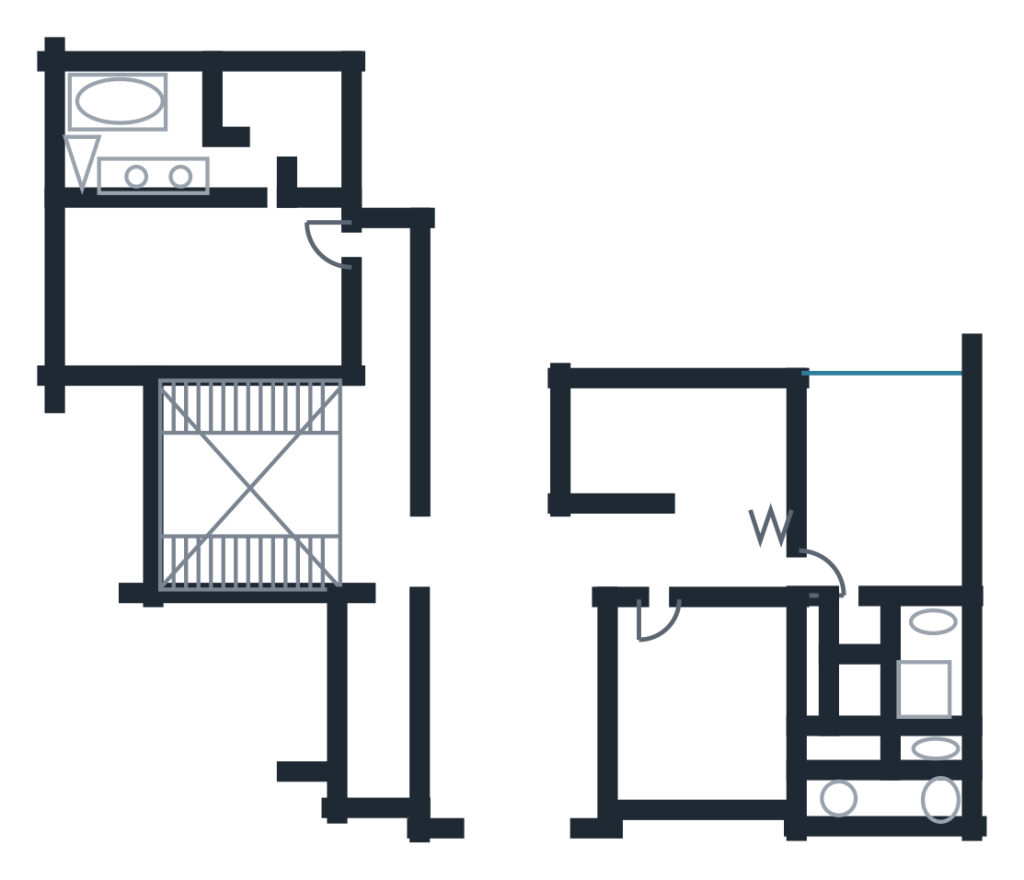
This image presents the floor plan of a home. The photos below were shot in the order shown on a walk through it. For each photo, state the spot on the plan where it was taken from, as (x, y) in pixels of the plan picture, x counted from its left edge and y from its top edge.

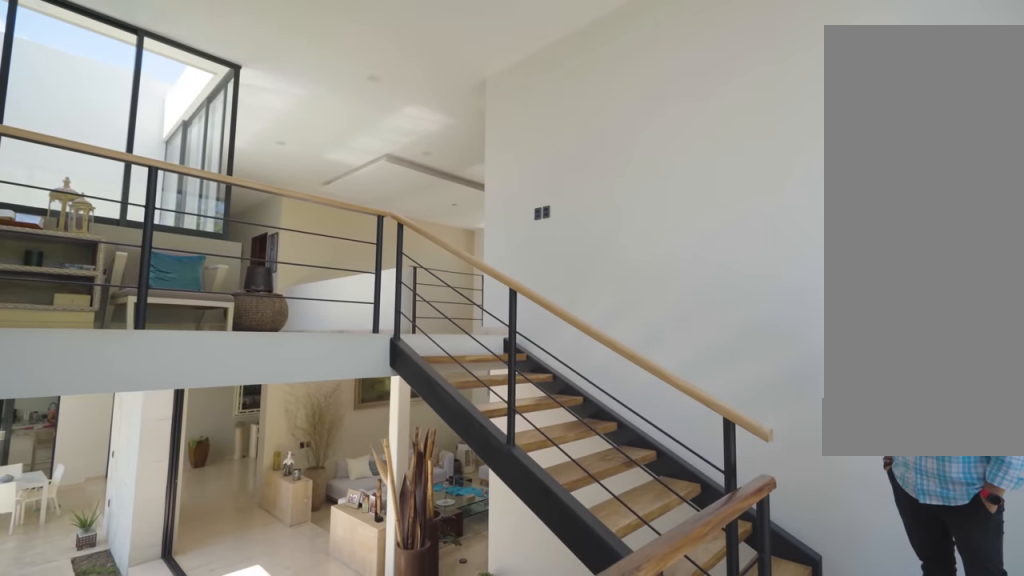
(186, 421)
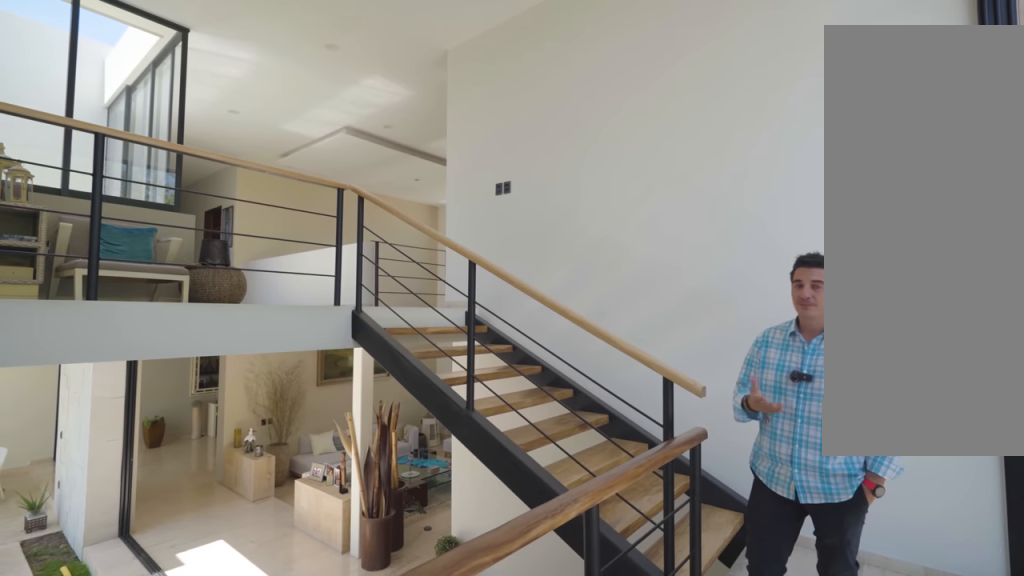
(186, 421)
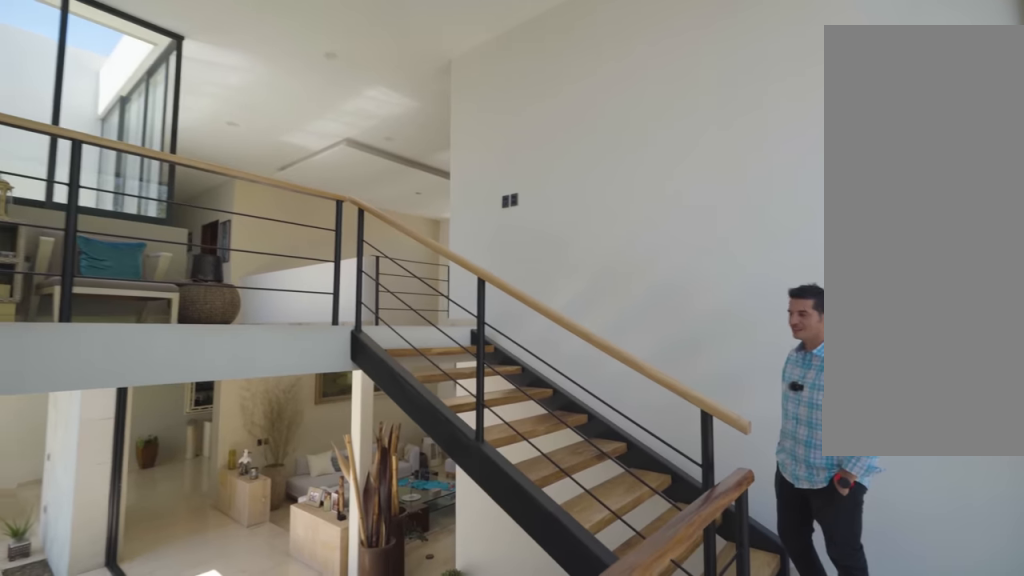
(185, 408)
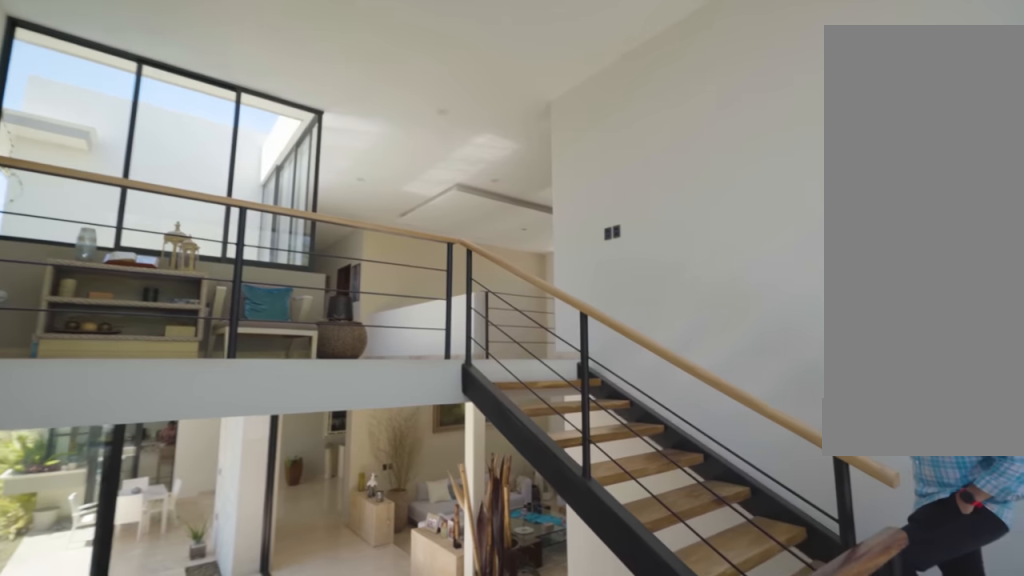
(186, 409)
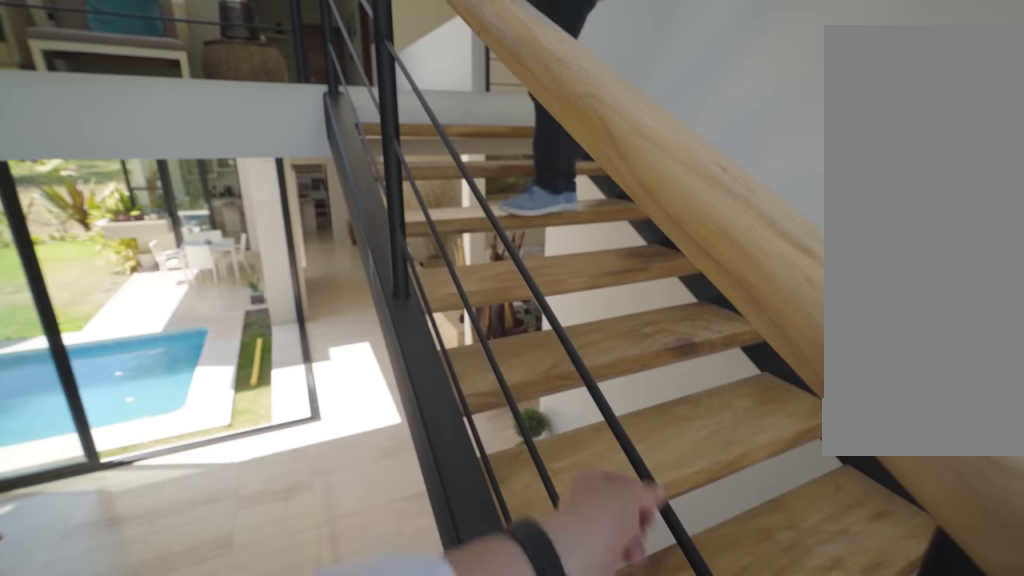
(187, 534)
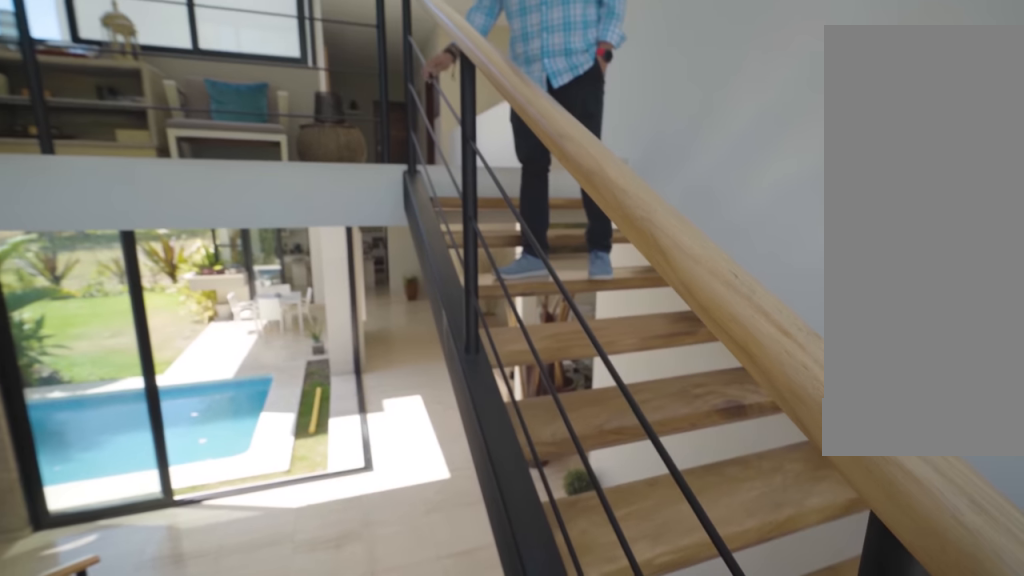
(187, 542)
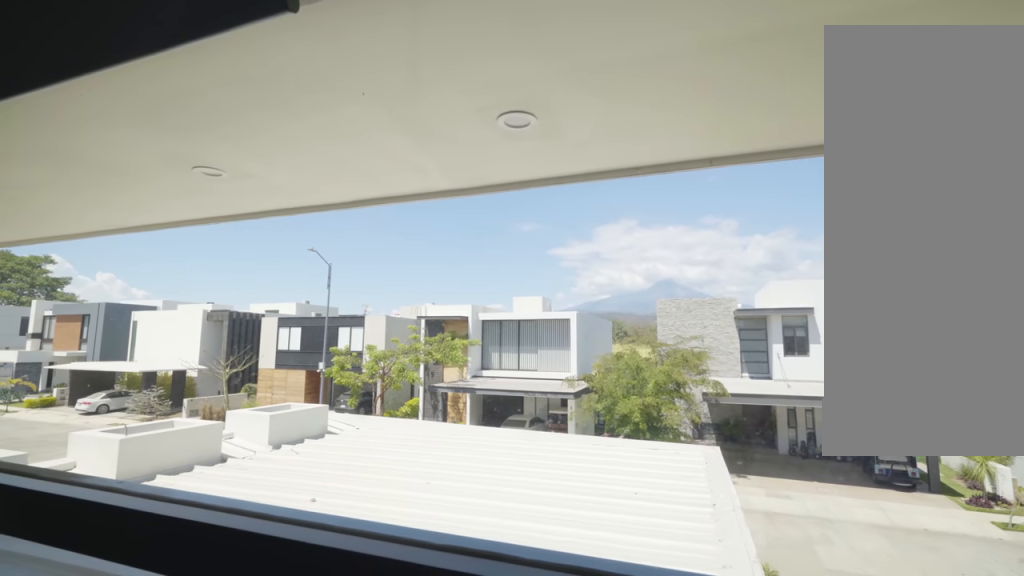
(706, 780)
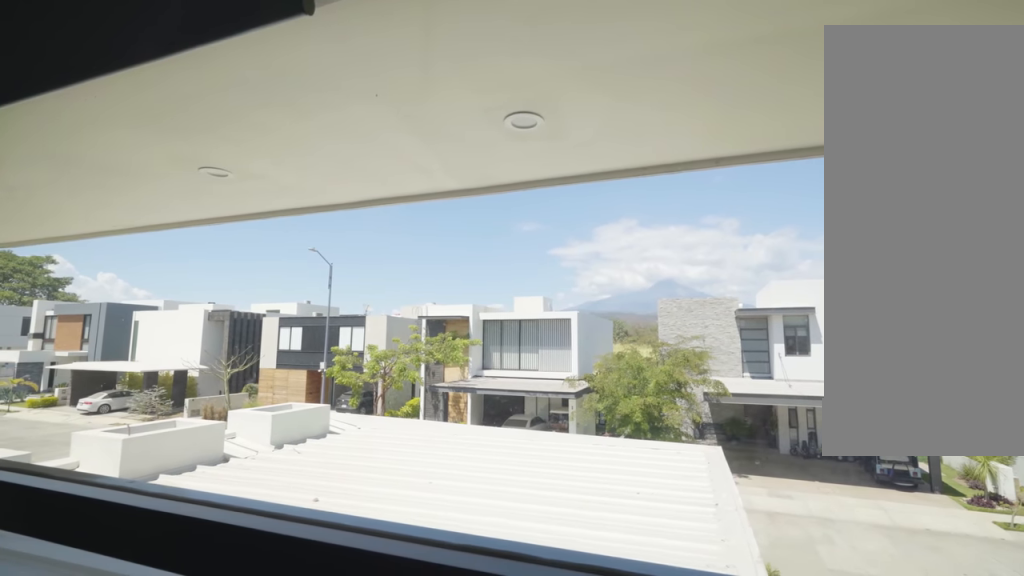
(706, 780)
